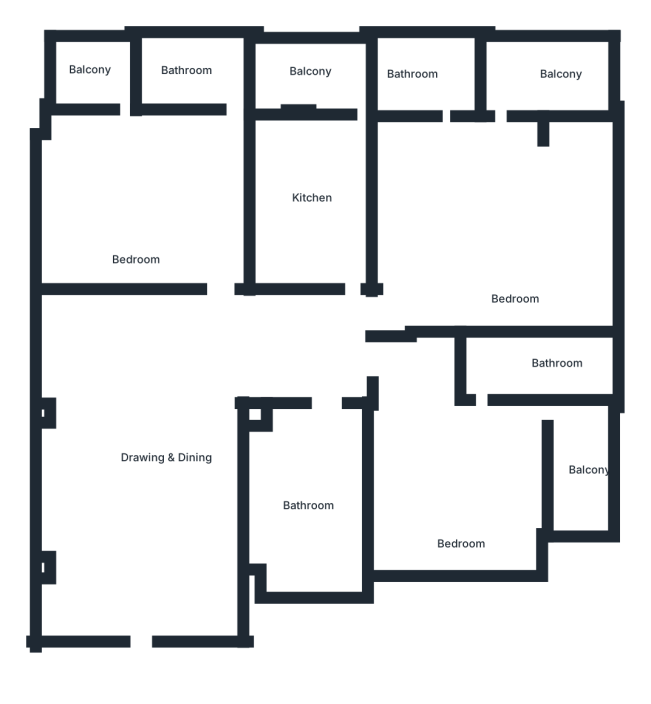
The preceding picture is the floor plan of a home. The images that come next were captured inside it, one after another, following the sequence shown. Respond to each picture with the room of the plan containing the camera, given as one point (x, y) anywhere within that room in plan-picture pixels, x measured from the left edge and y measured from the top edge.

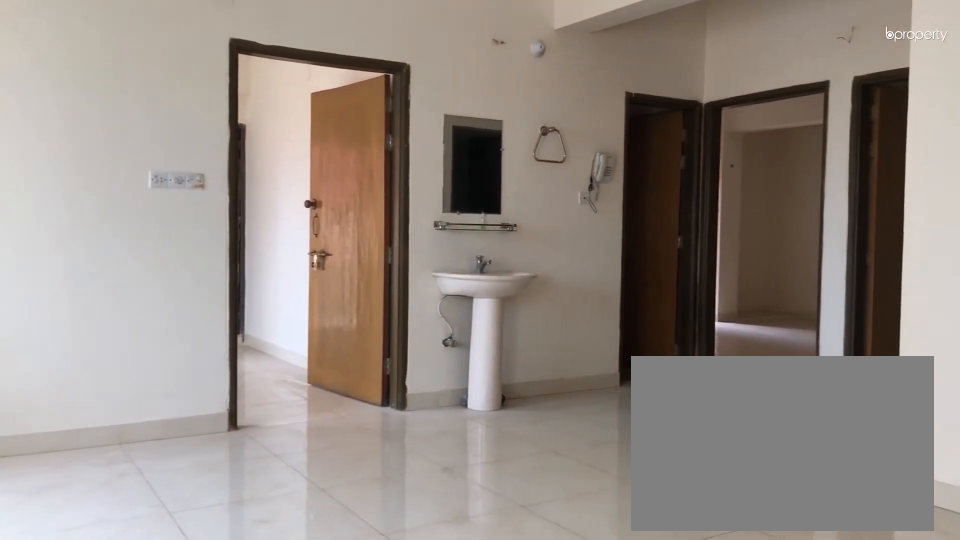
(169, 425)
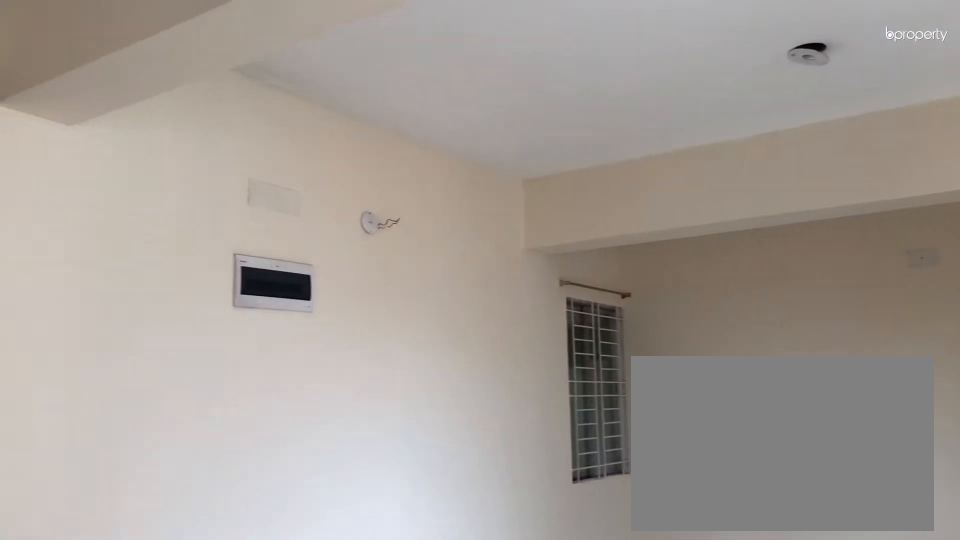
(169, 424)
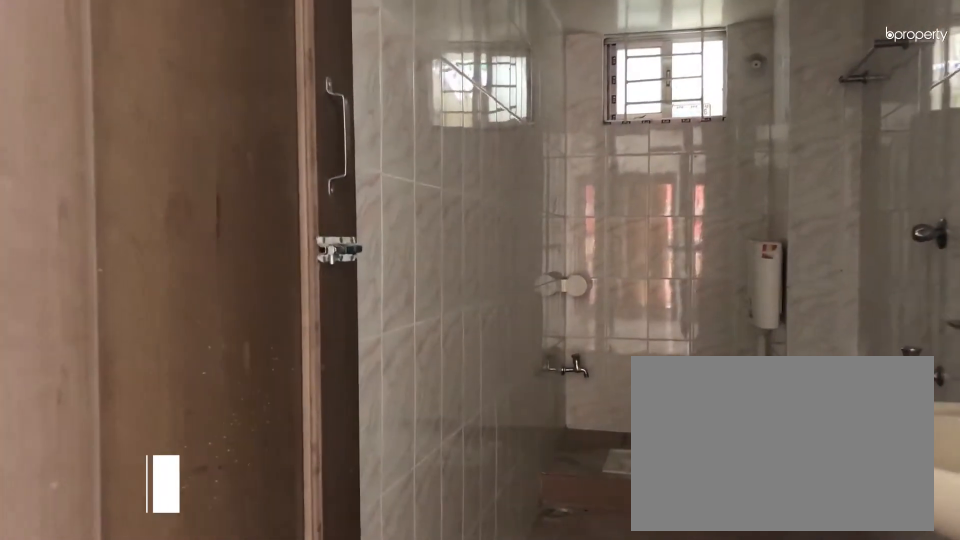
(304, 491)
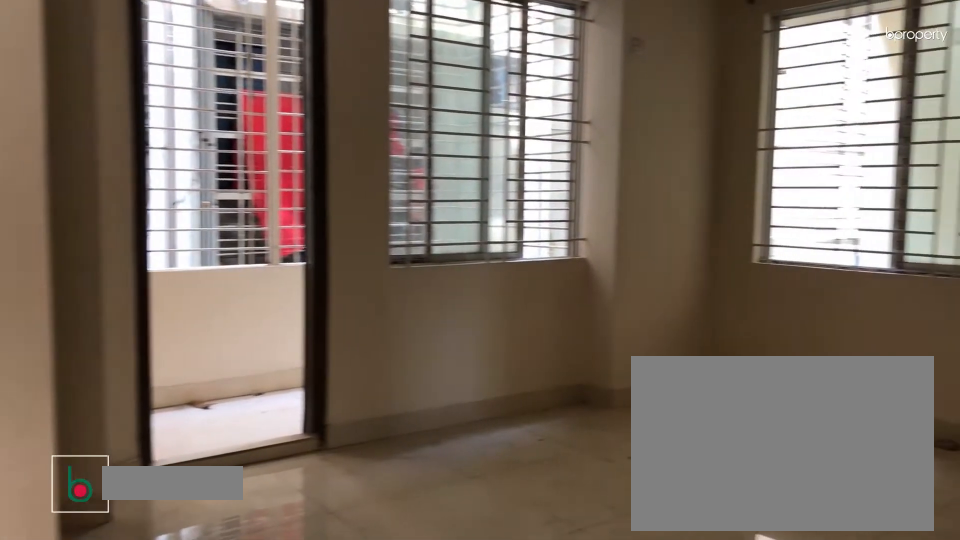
(461, 491)
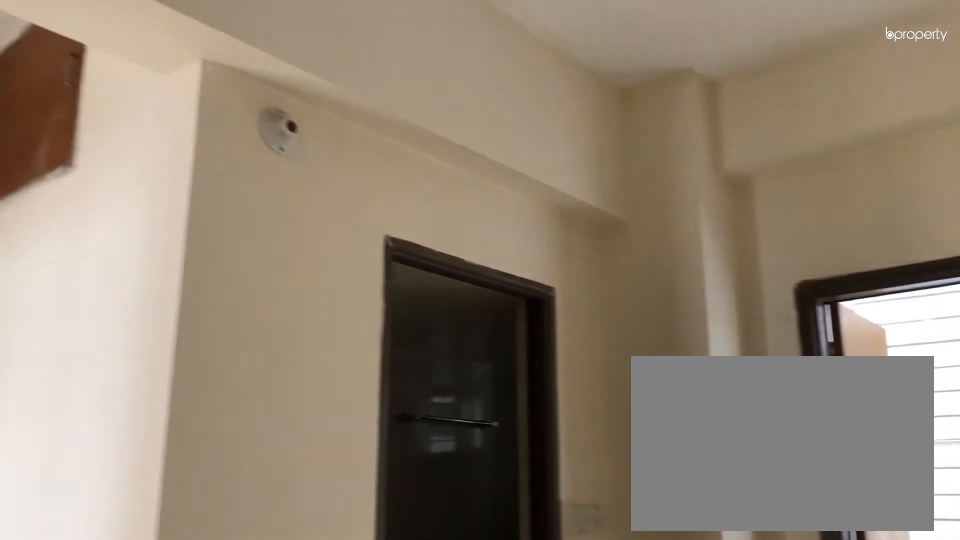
(462, 491)
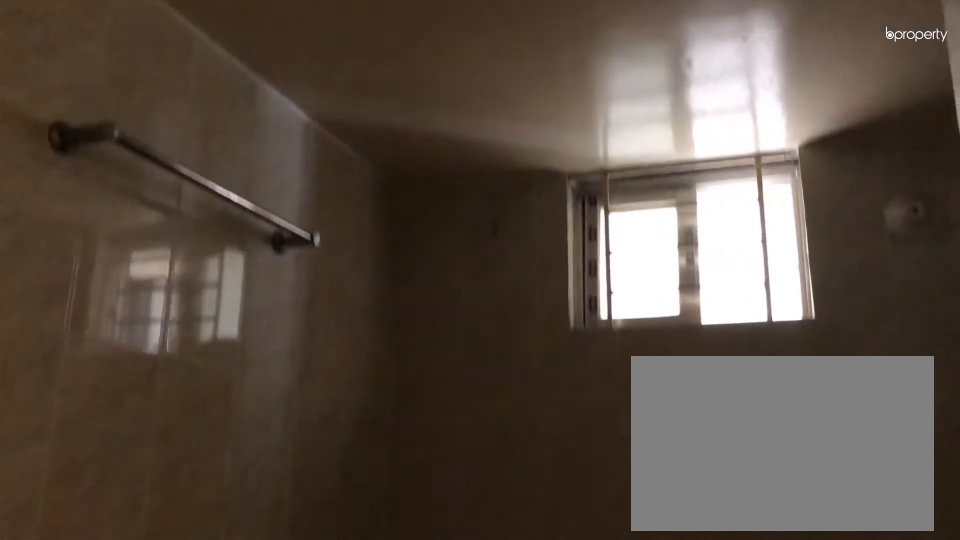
(532, 362)
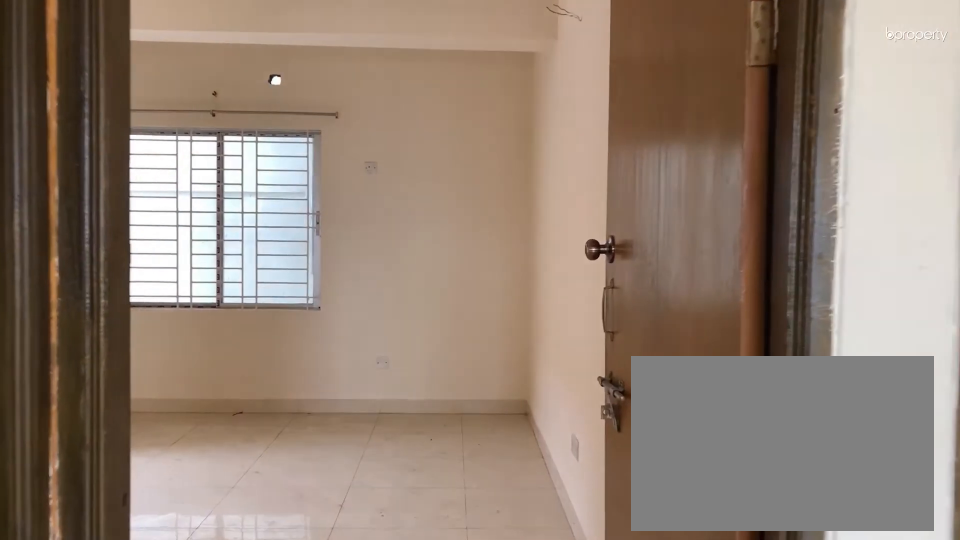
(363, 322)
